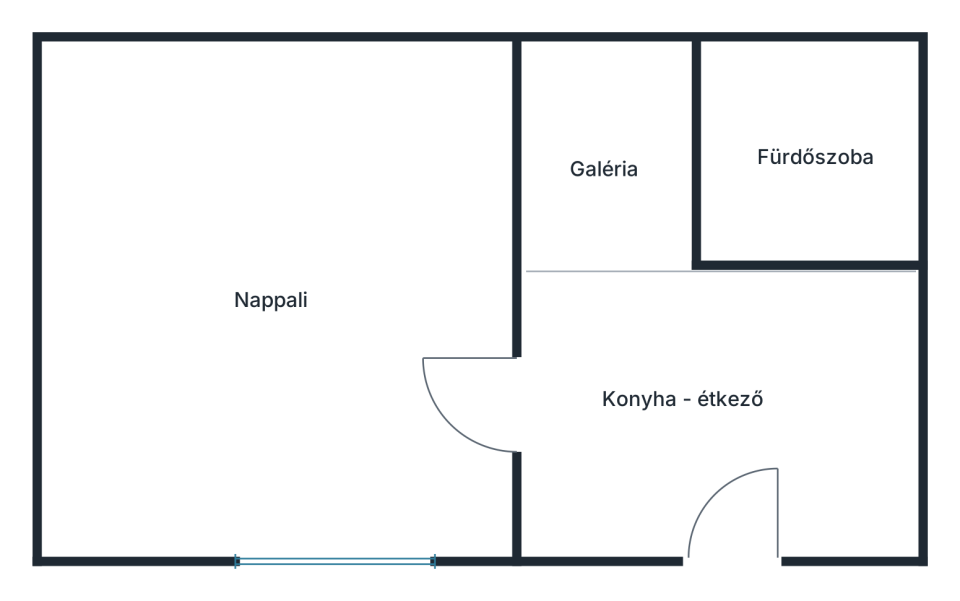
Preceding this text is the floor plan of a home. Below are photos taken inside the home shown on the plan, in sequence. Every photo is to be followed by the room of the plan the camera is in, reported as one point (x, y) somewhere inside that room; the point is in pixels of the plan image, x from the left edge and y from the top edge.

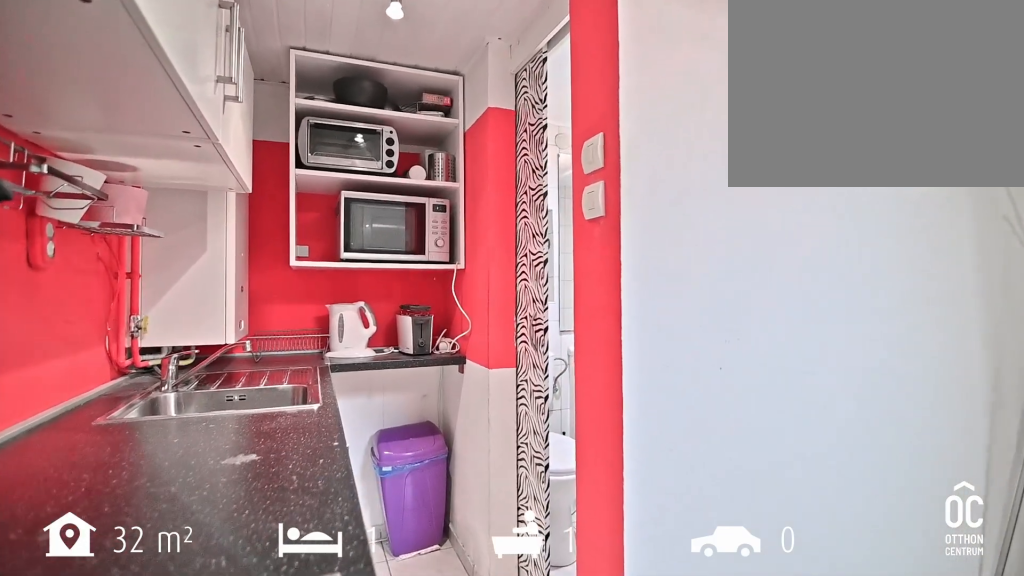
(712, 400)
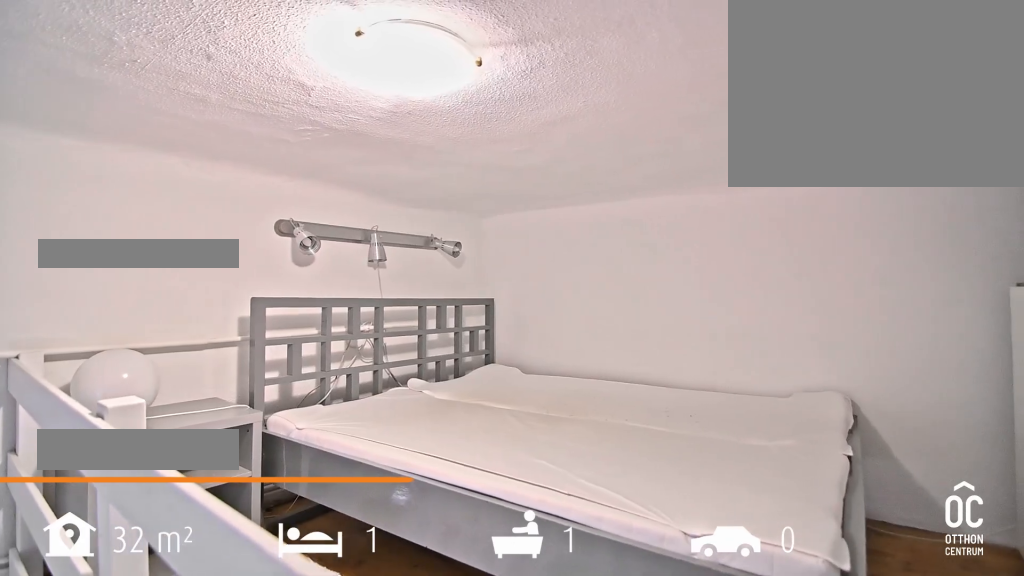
(607, 167)
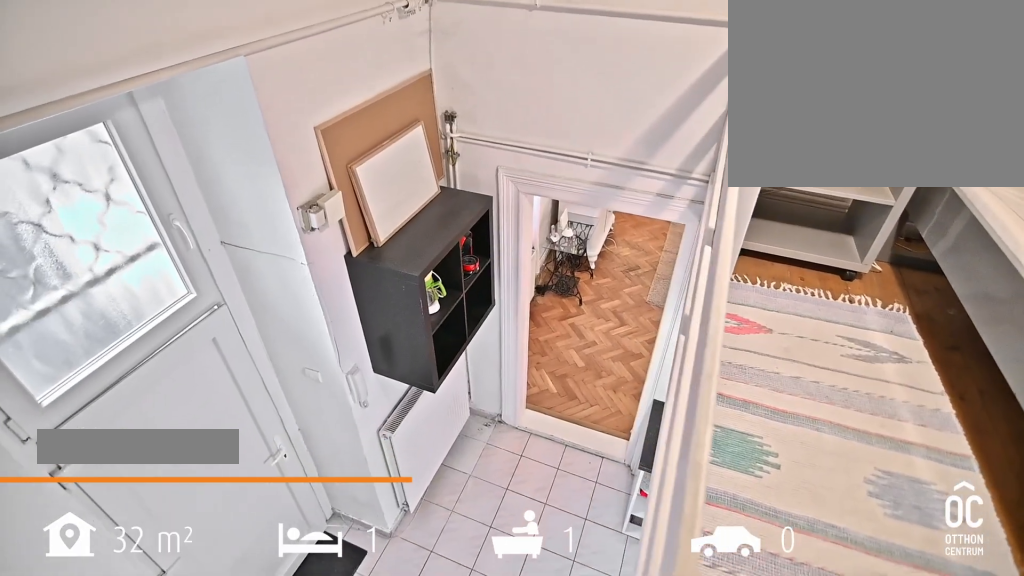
(607, 167)
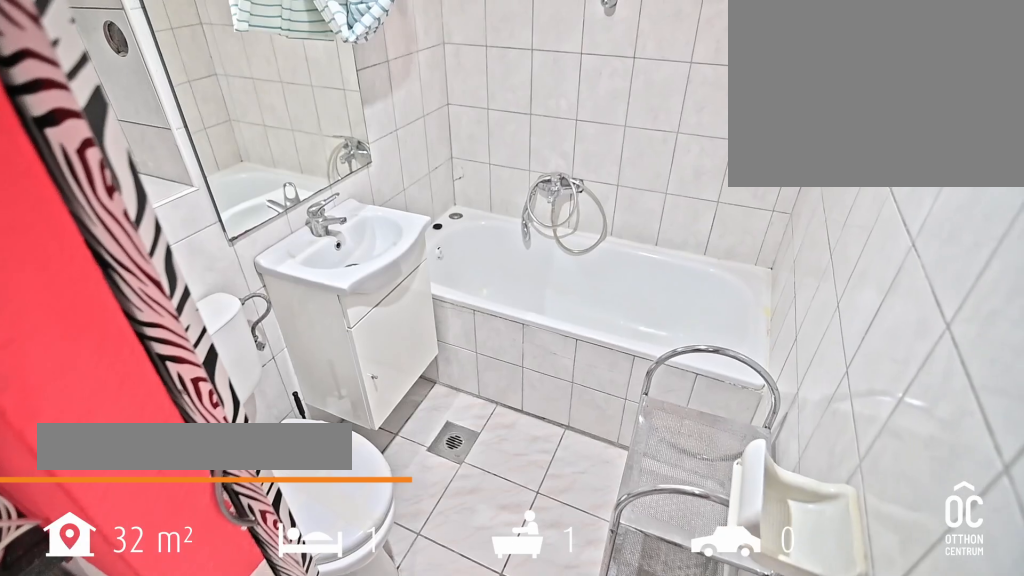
(809, 159)
